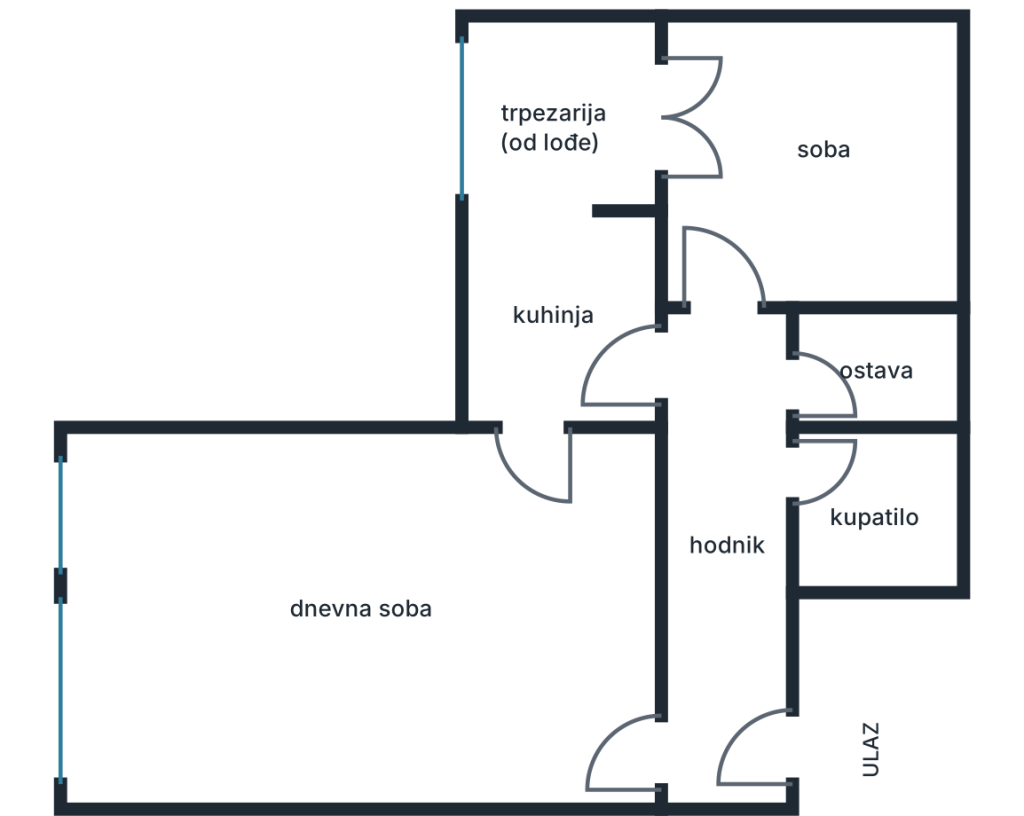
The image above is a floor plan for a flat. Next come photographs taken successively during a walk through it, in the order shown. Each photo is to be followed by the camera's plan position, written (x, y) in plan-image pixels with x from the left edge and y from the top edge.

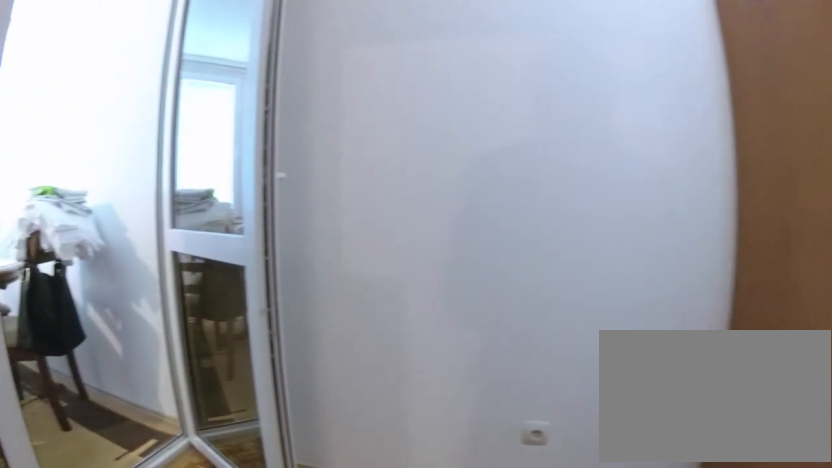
(753, 197)
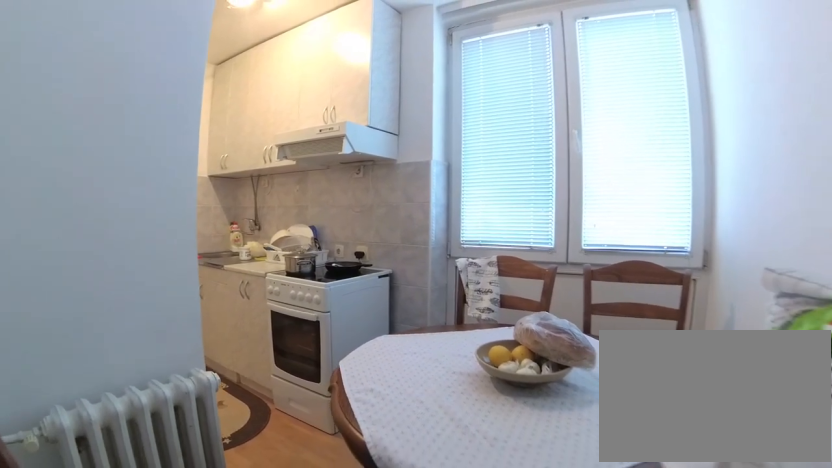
(636, 137)
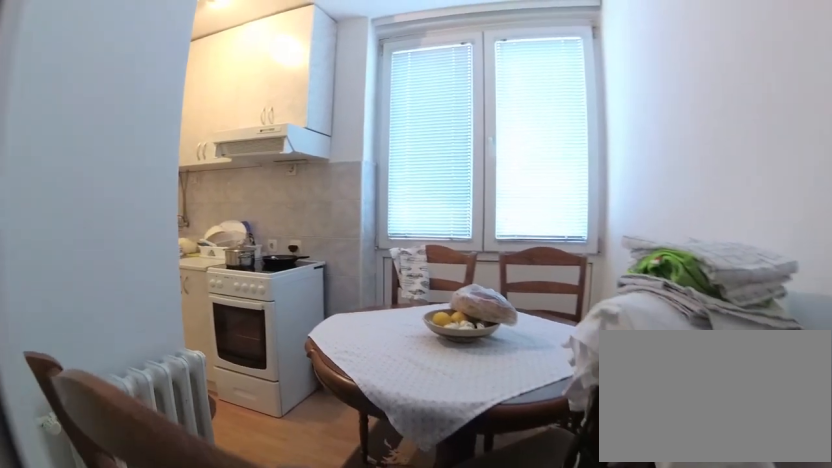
(666, 138)
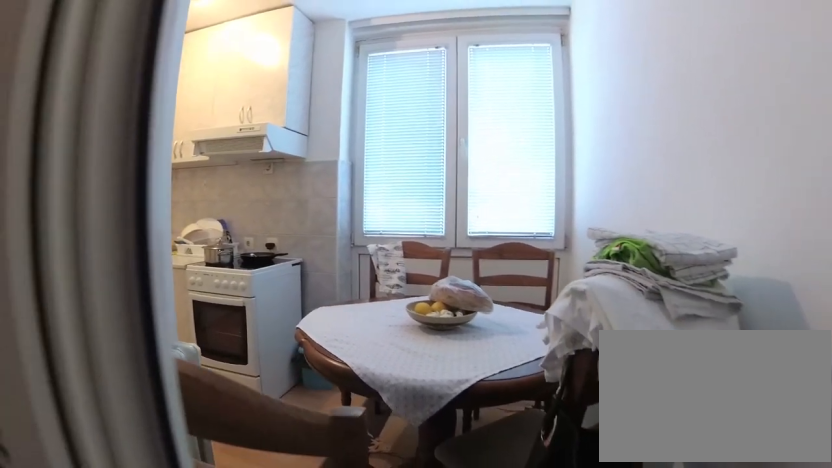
(682, 137)
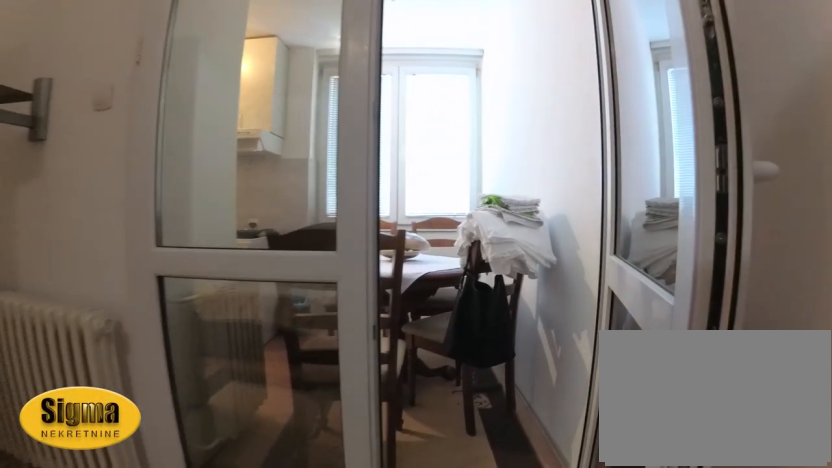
(753, 117)
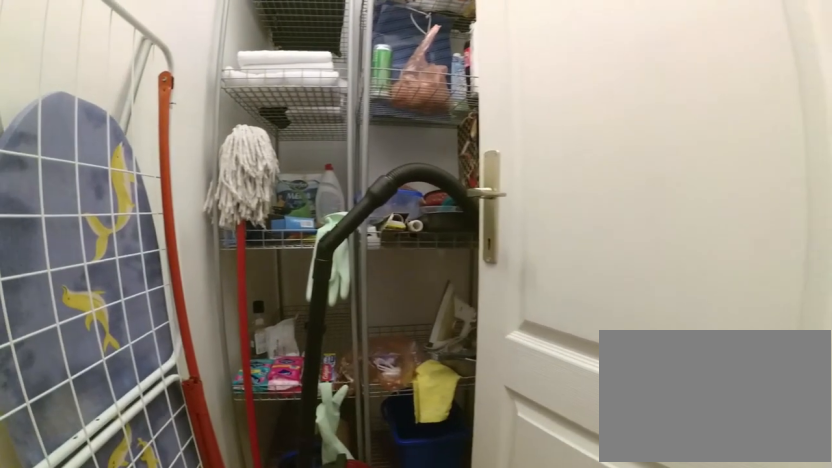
(743, 354)
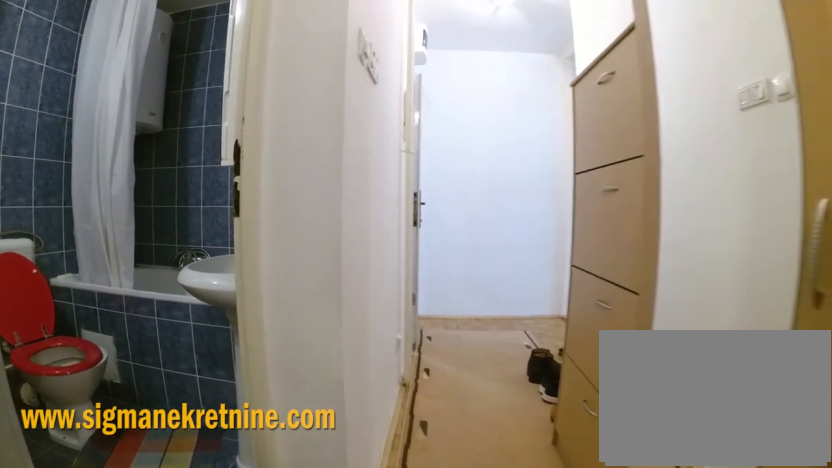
(726, 410)
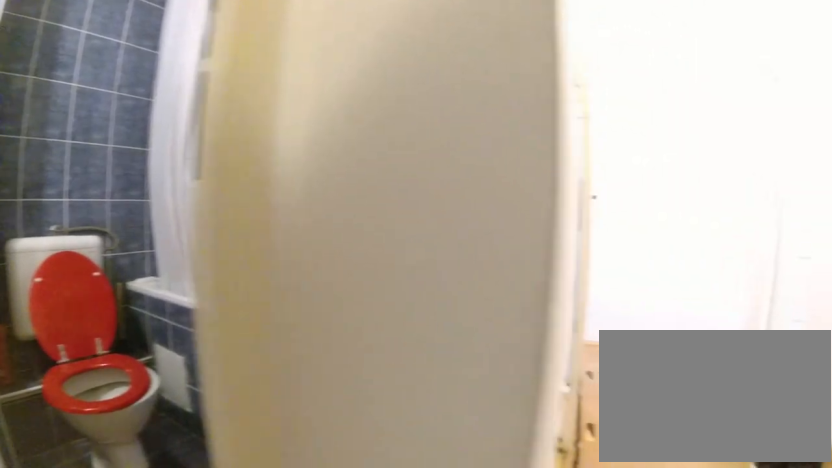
(756, 468)
